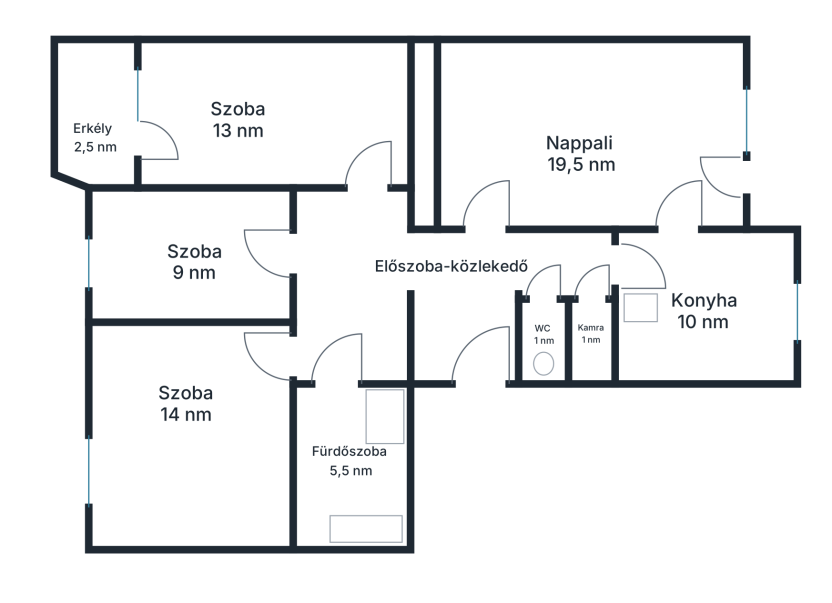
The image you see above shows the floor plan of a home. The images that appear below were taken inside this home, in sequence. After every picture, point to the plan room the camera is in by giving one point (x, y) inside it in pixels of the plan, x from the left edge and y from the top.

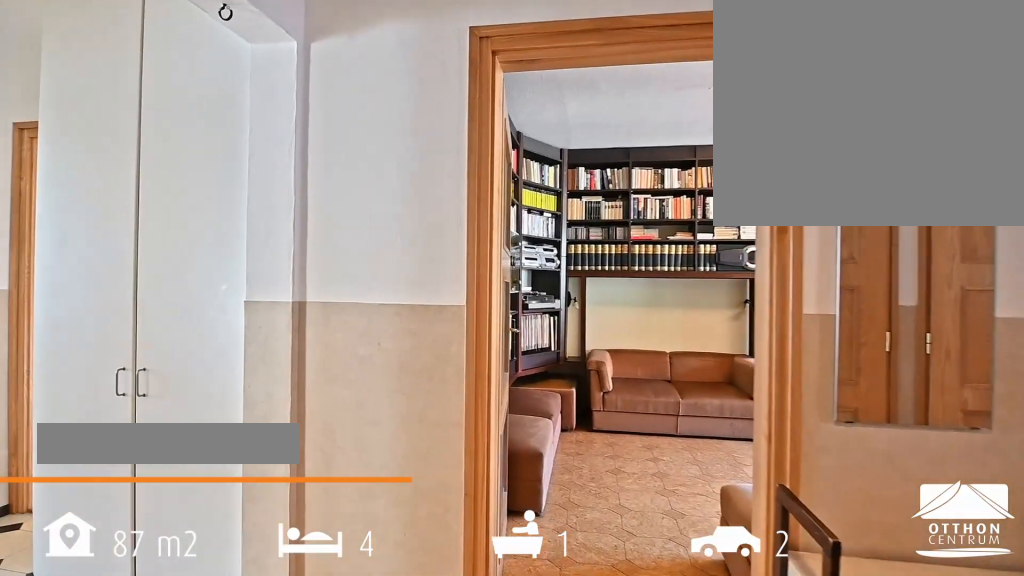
(472, 277)
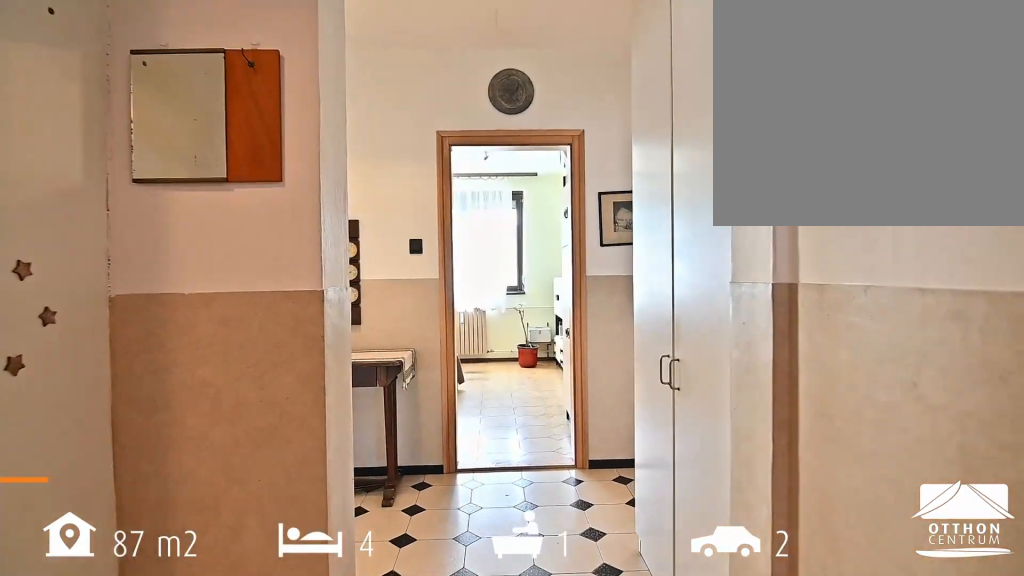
(352, 285)
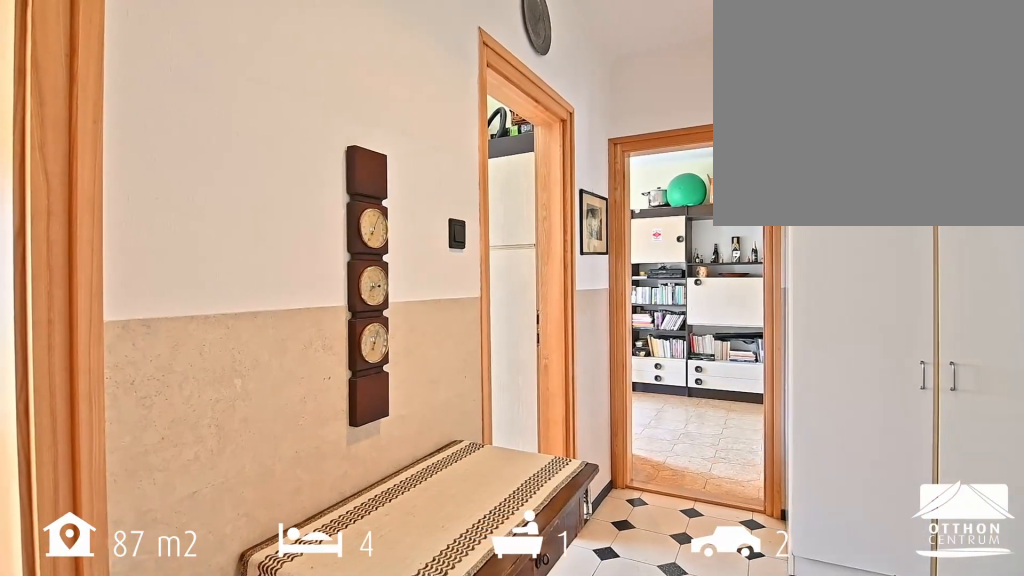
(352, 284)
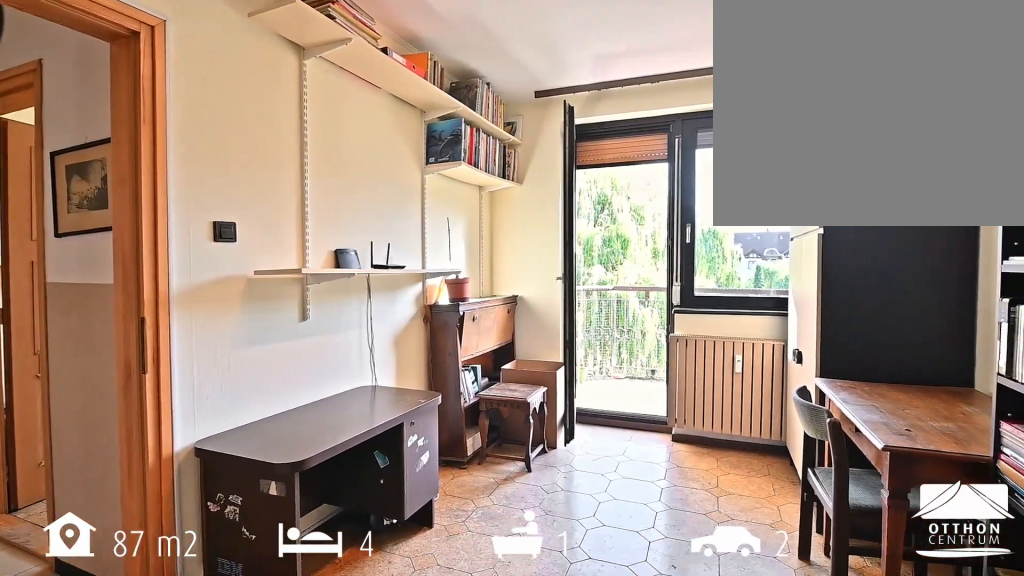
(239, 116)
